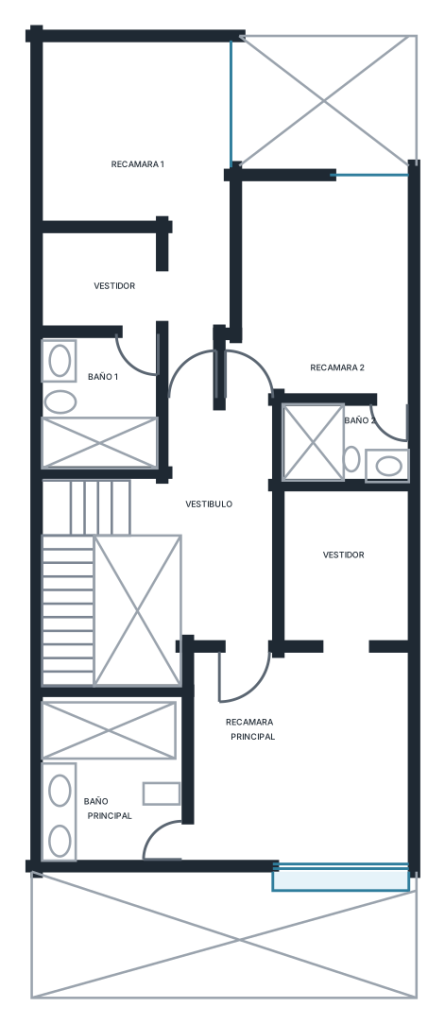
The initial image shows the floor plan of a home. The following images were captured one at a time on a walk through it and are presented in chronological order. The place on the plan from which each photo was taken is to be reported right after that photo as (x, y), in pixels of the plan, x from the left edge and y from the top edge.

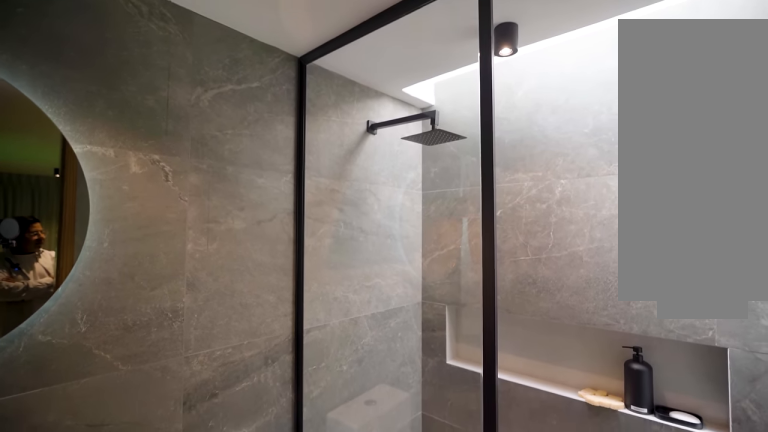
(389, 417)
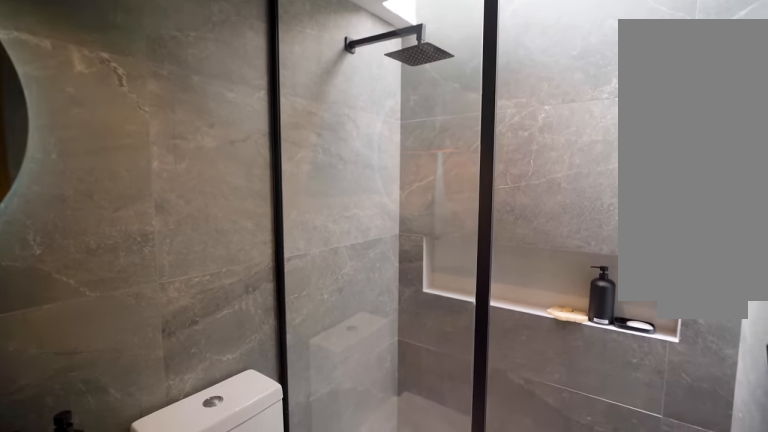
(388, 417)
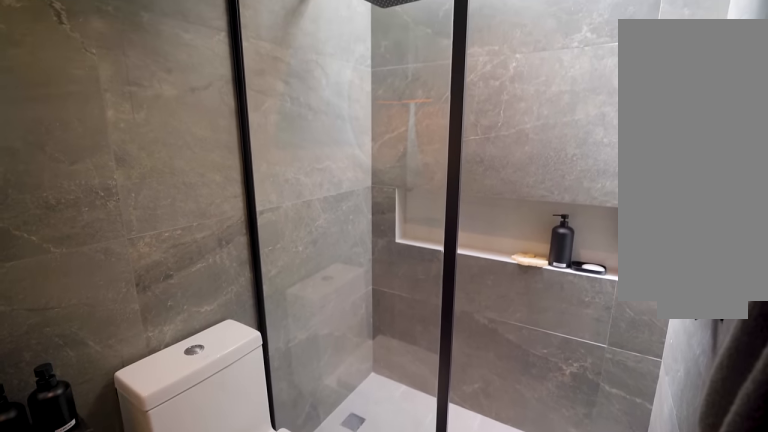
(387, 421)
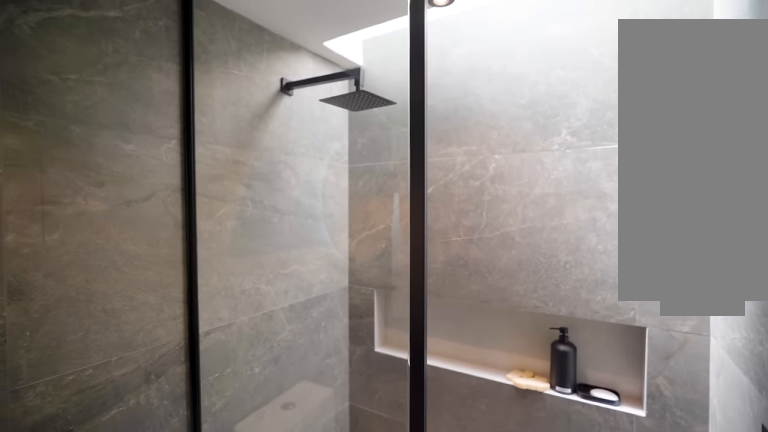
(375, 440)
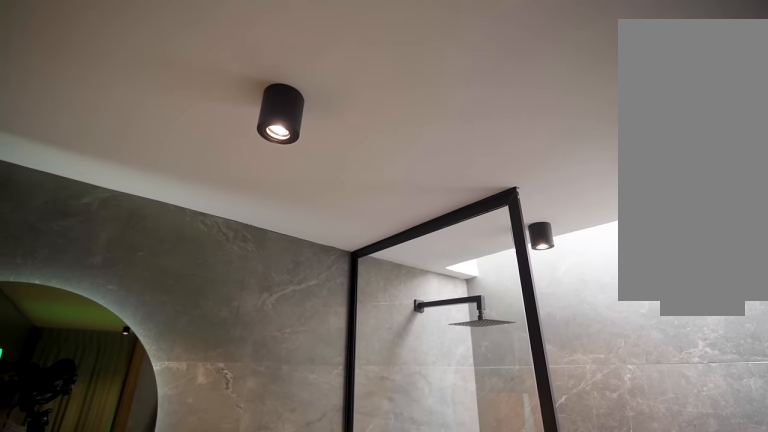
(380, 429)
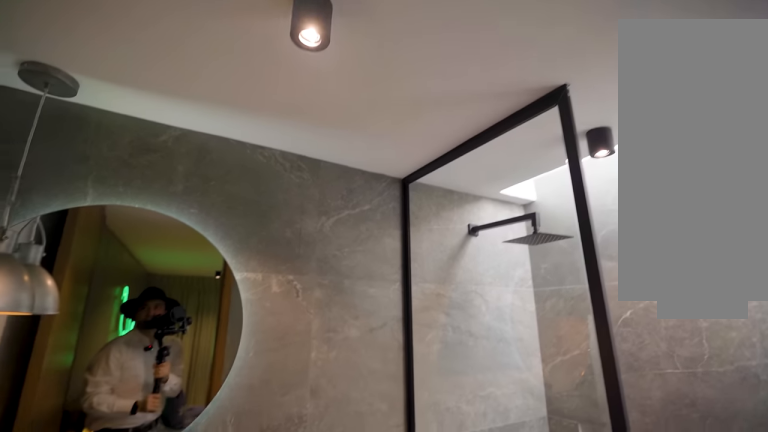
(380, 429)
